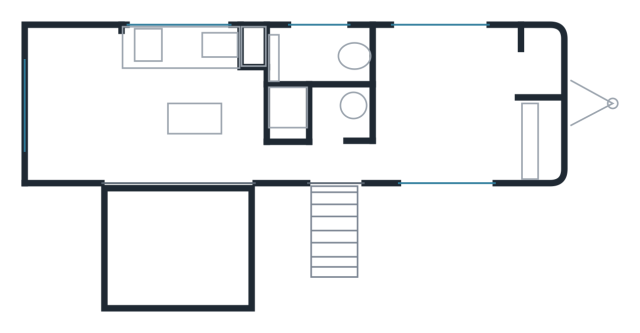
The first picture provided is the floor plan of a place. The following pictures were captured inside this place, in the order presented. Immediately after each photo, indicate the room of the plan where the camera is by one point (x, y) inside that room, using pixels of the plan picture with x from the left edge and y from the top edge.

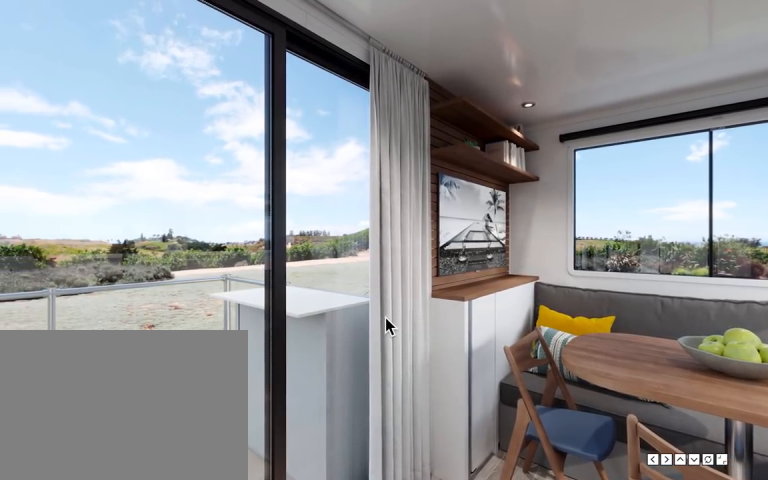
(193, 110)
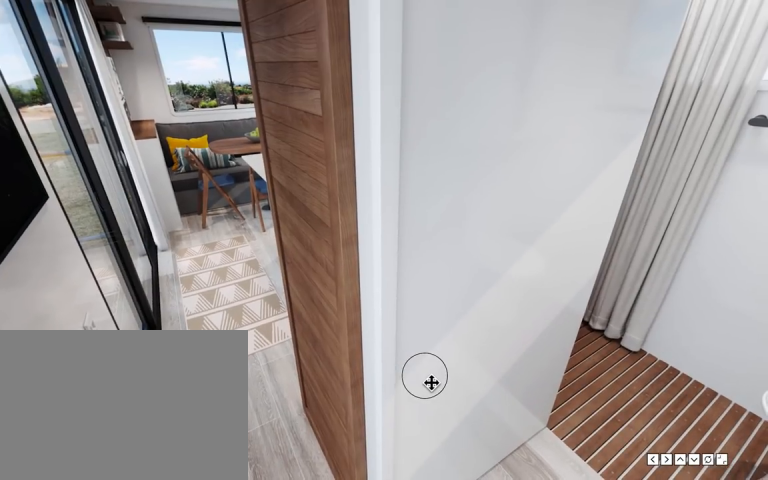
(321, 163)
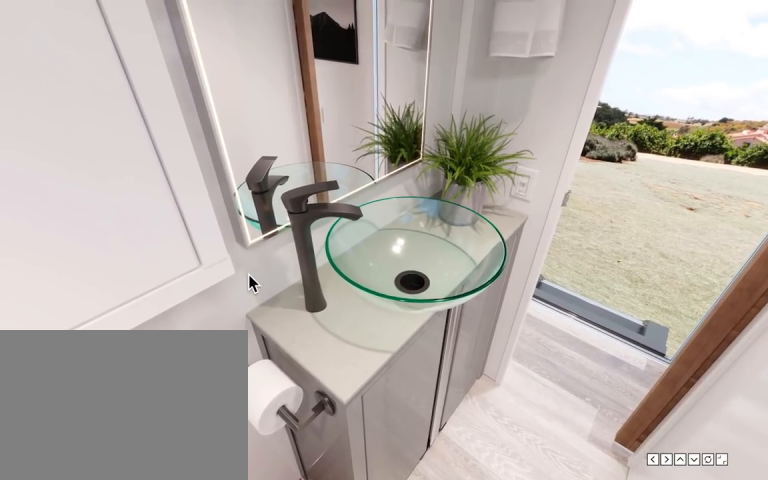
(325, 91)
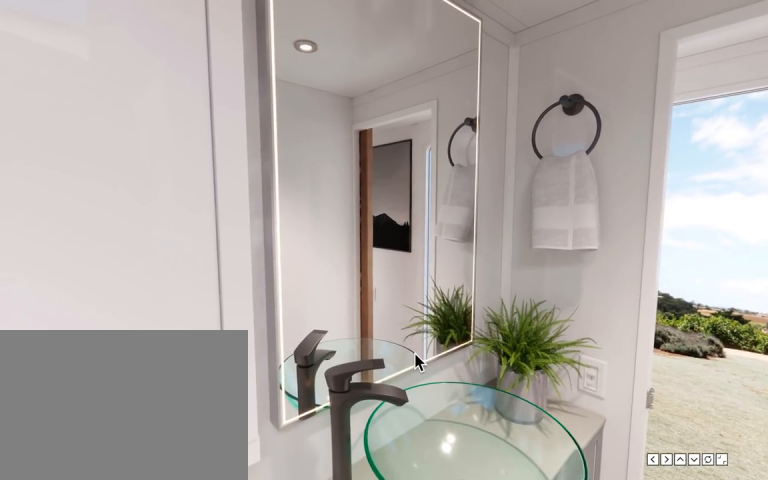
(321, 111)
